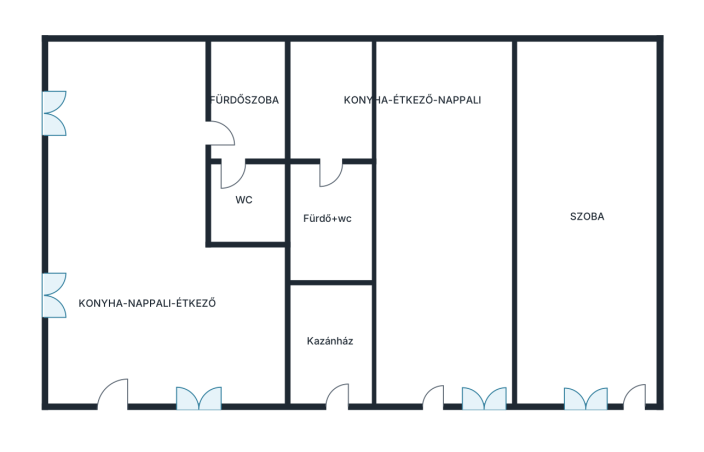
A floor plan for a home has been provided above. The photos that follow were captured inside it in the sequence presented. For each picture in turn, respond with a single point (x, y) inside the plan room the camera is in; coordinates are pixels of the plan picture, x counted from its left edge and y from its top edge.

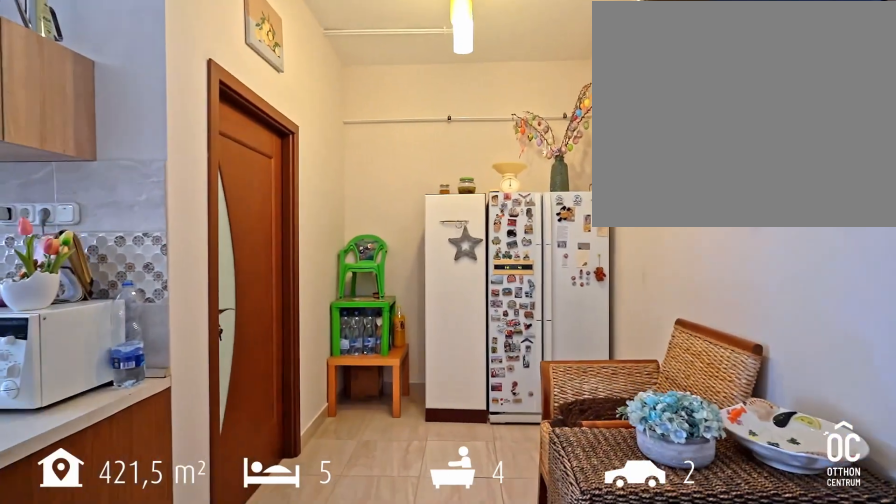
(329, 99)
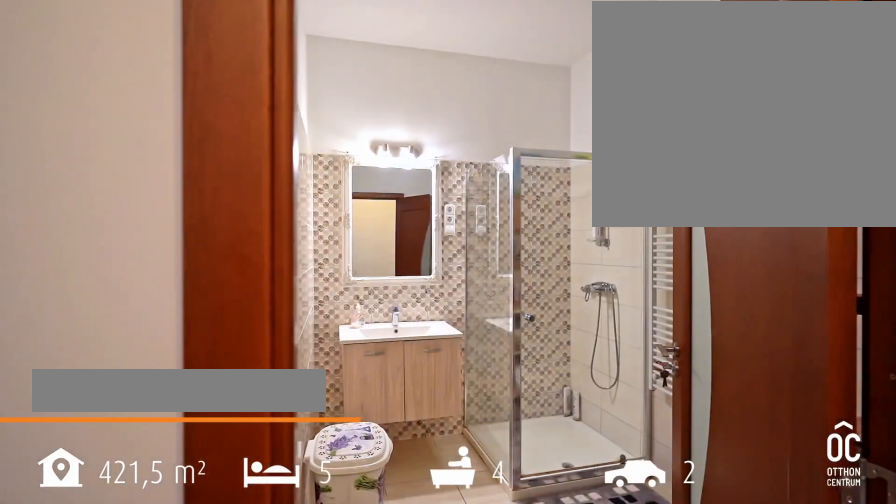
(327, 222)
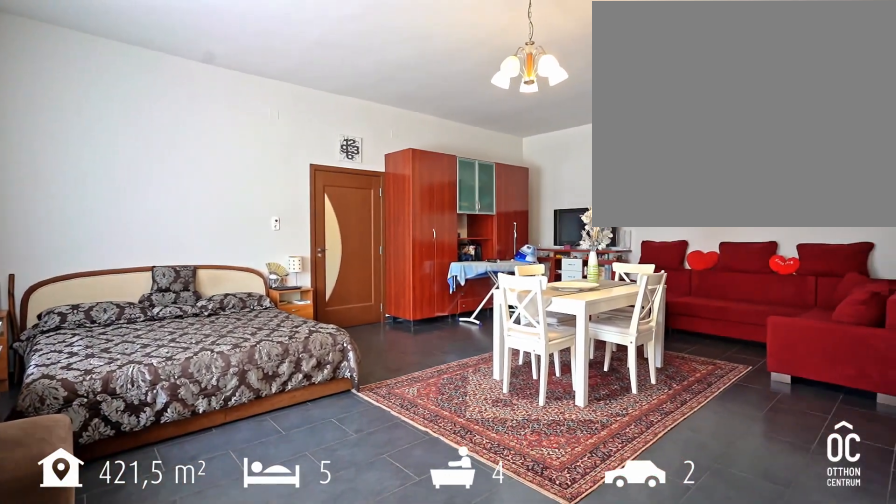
(583, 217)
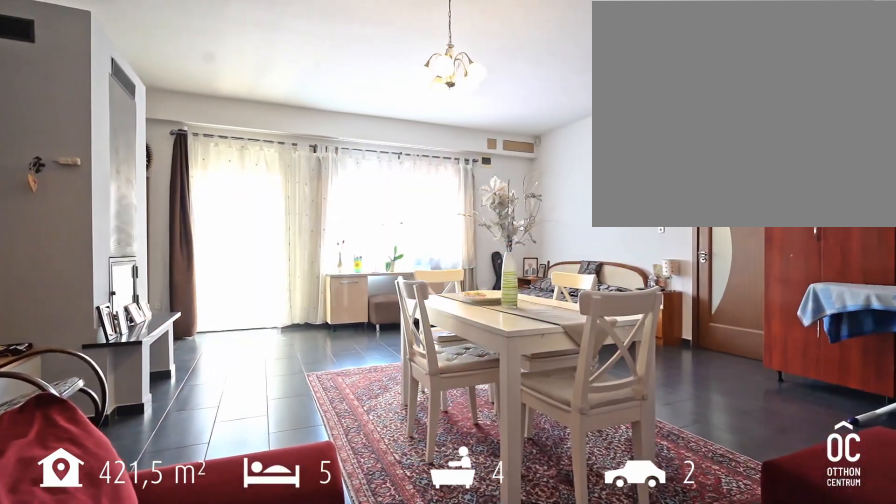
(583, 217)
